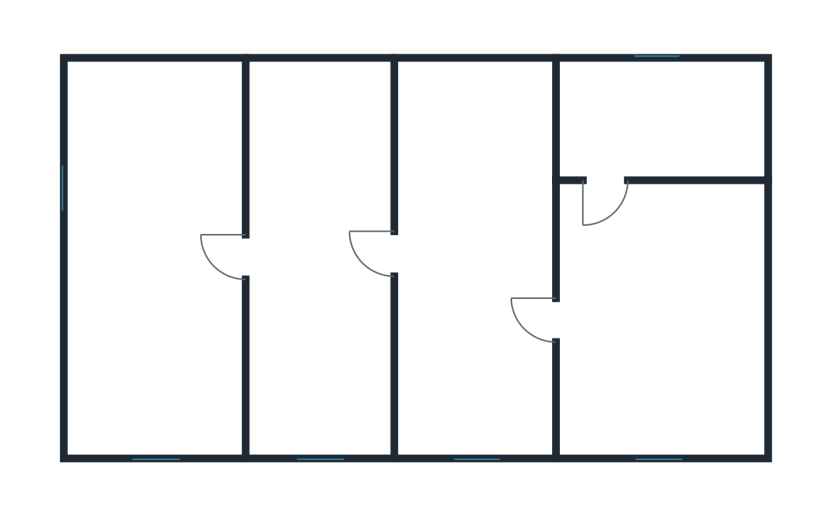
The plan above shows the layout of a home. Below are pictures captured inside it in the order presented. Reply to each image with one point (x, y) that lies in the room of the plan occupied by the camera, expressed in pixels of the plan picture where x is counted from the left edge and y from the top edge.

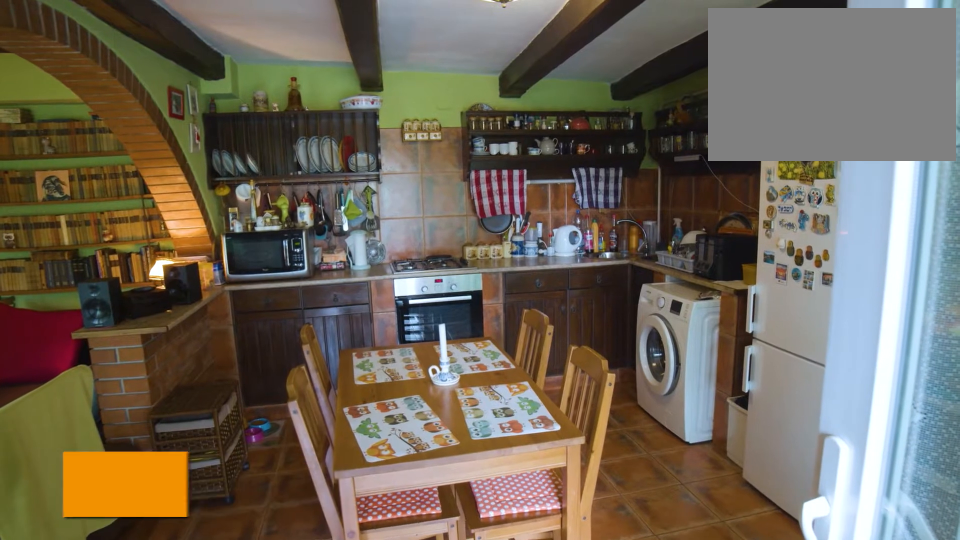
(472, 254)
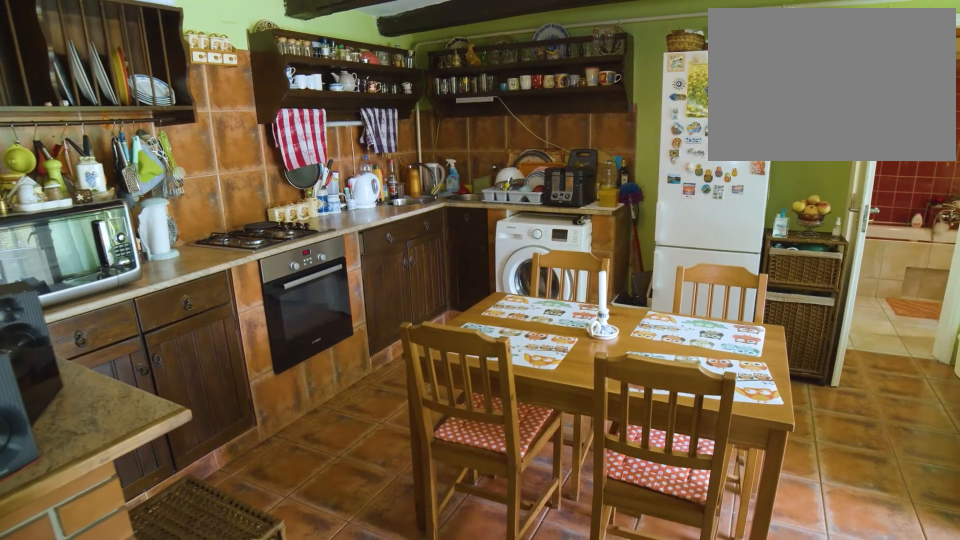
(471, 255)
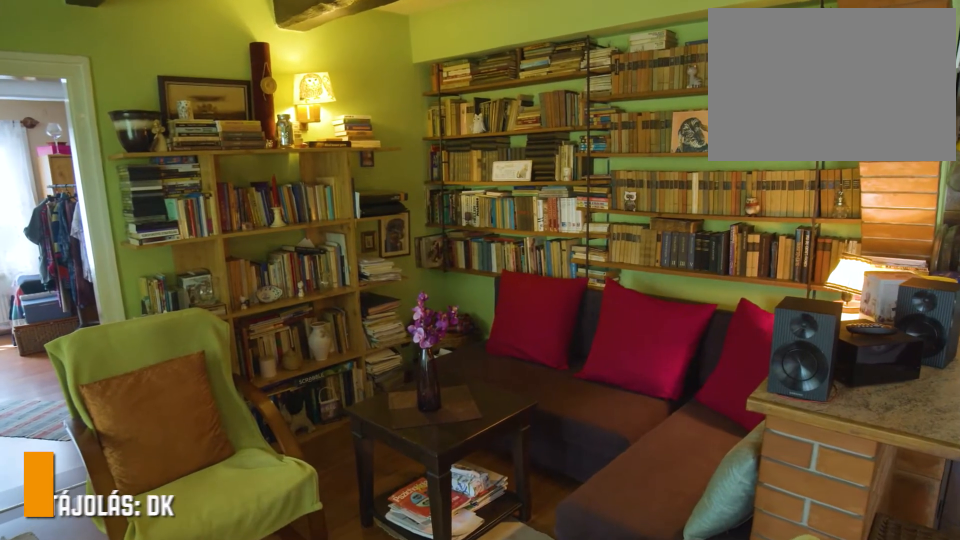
(321, 254)
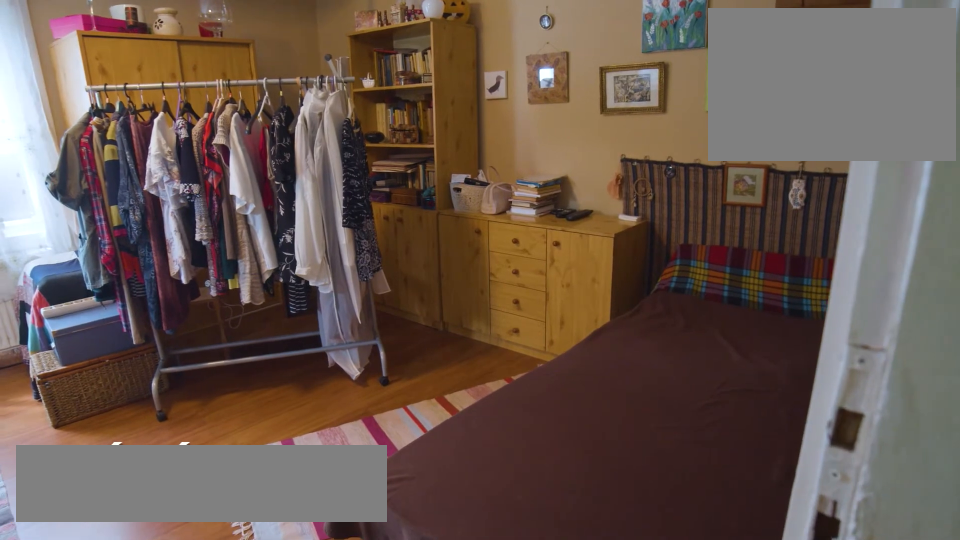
(159, 255)
